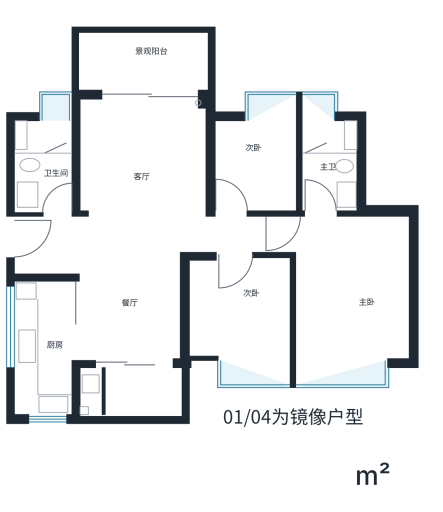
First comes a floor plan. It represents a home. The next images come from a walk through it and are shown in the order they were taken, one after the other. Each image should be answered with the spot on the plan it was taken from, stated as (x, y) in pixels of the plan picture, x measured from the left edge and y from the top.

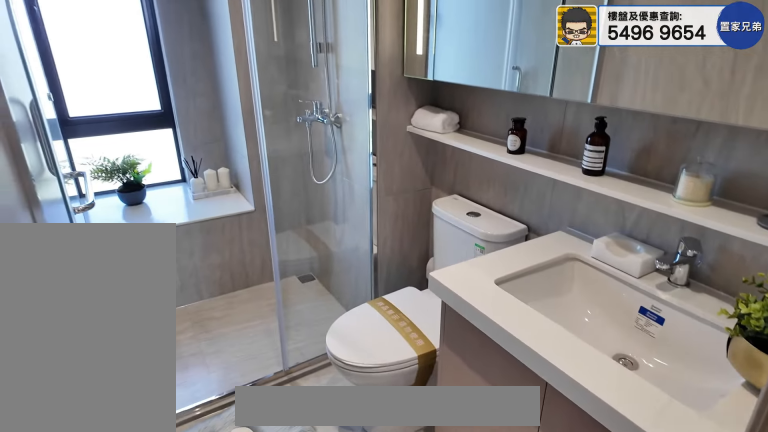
(328, 157)
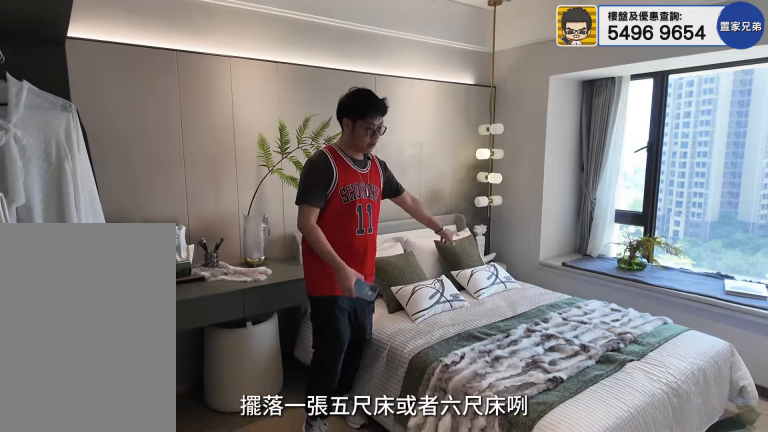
(342, 304)
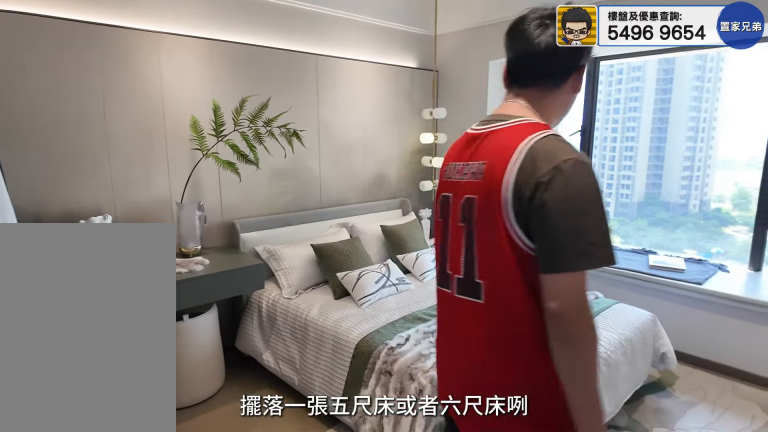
(342, 304)
